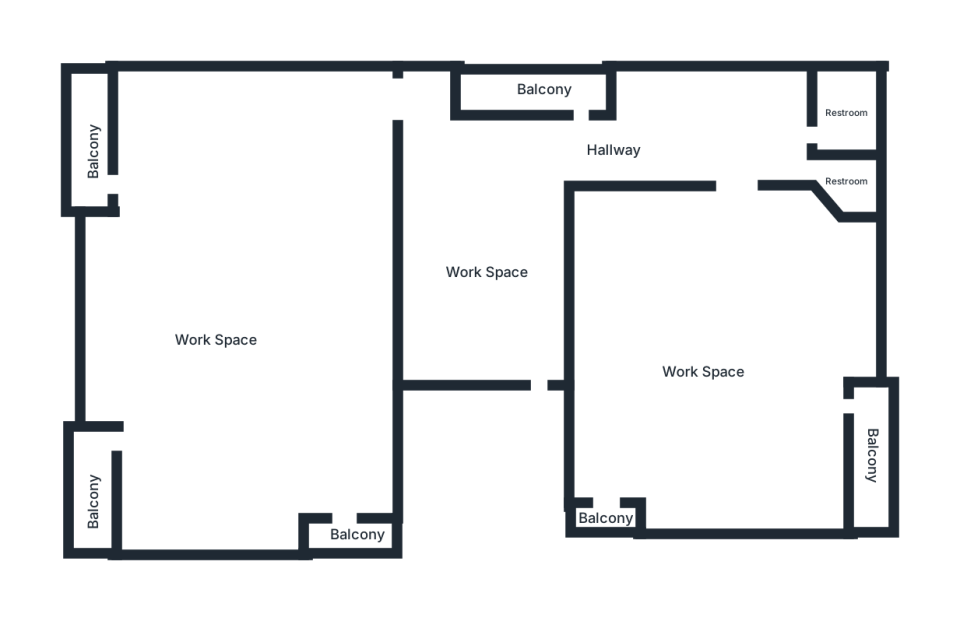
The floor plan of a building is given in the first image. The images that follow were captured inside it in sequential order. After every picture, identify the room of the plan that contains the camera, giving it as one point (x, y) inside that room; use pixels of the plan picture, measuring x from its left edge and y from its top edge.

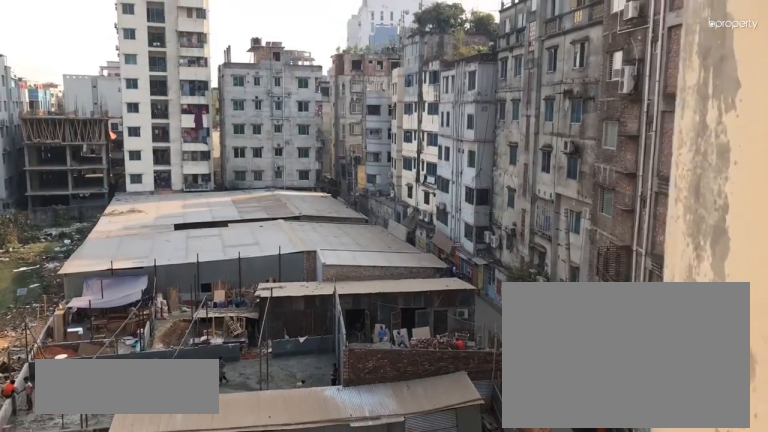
(357, 532)
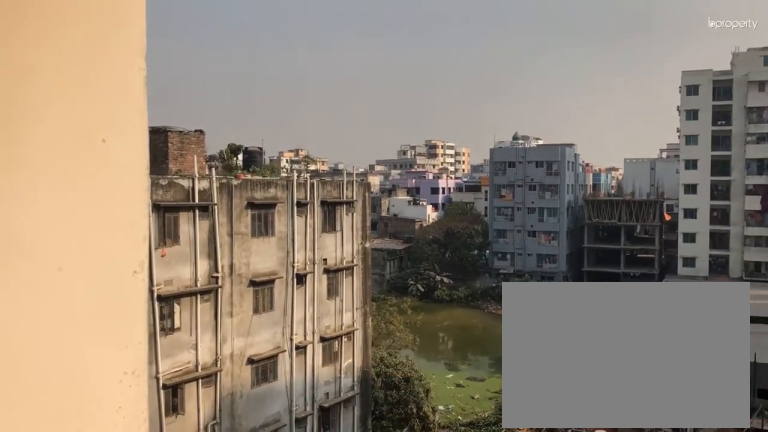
(356, 532)
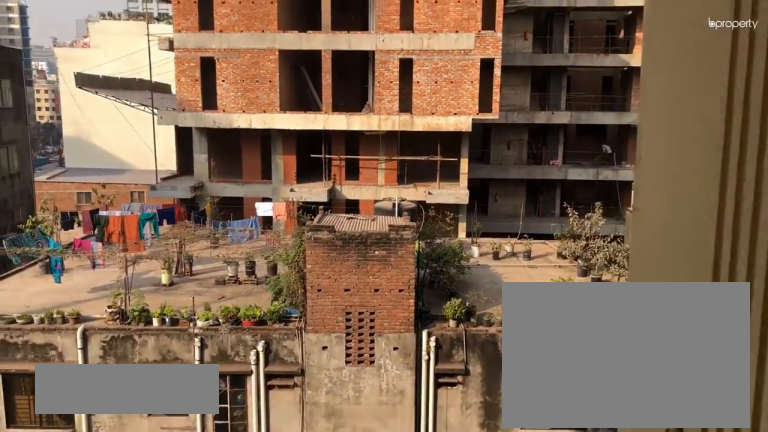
(551, 92)
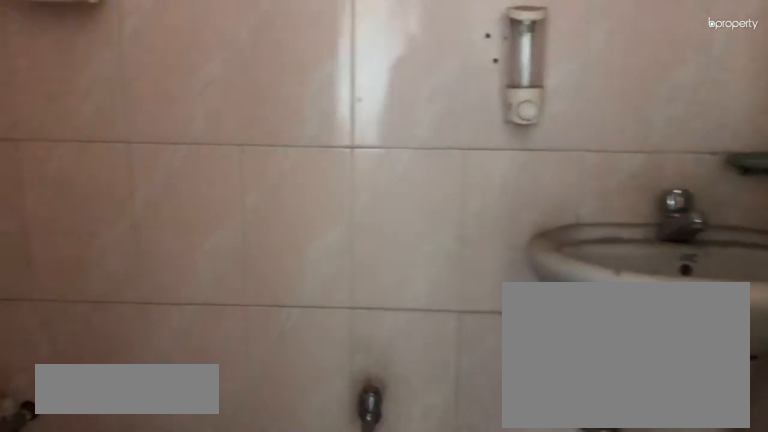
(849, 125)
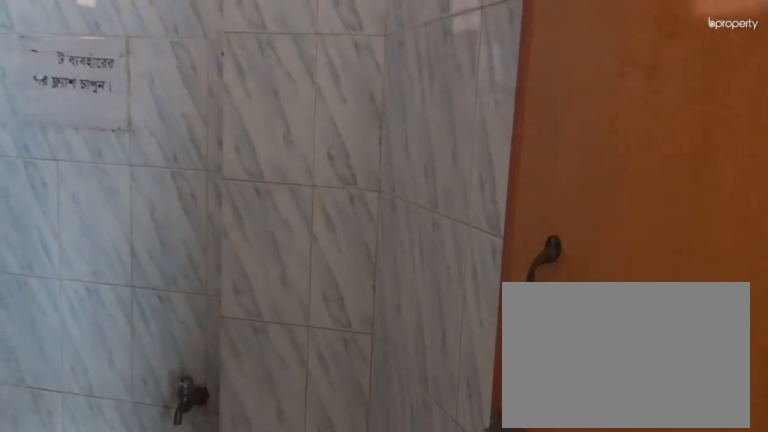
(851, 185)
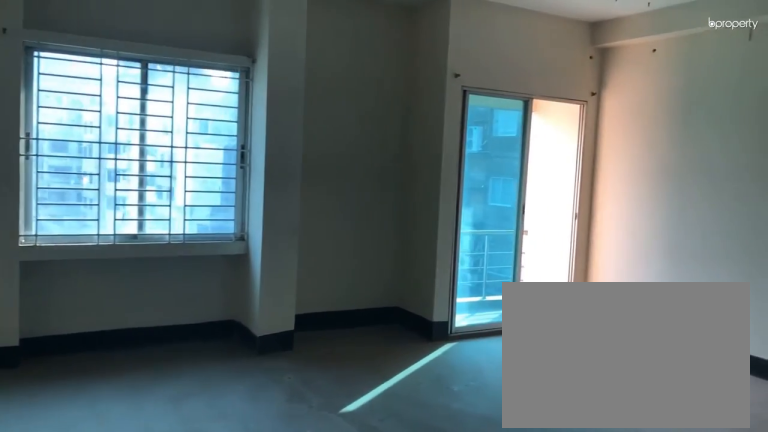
(704, 364)
